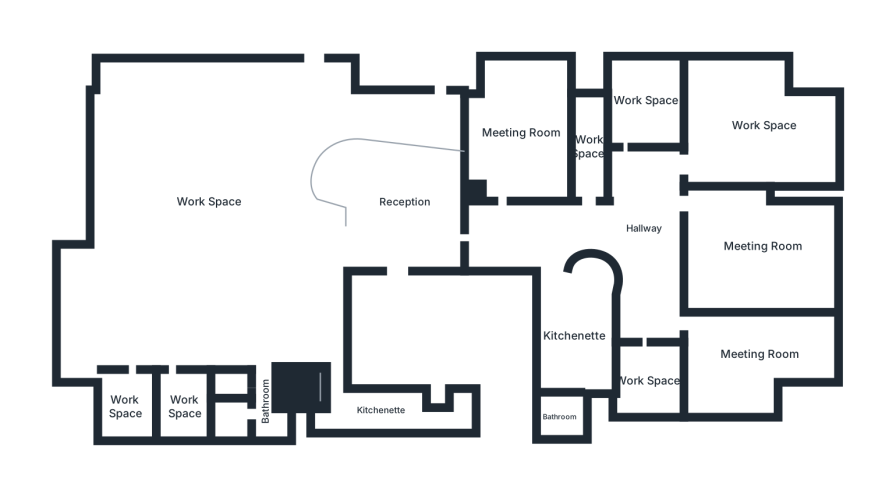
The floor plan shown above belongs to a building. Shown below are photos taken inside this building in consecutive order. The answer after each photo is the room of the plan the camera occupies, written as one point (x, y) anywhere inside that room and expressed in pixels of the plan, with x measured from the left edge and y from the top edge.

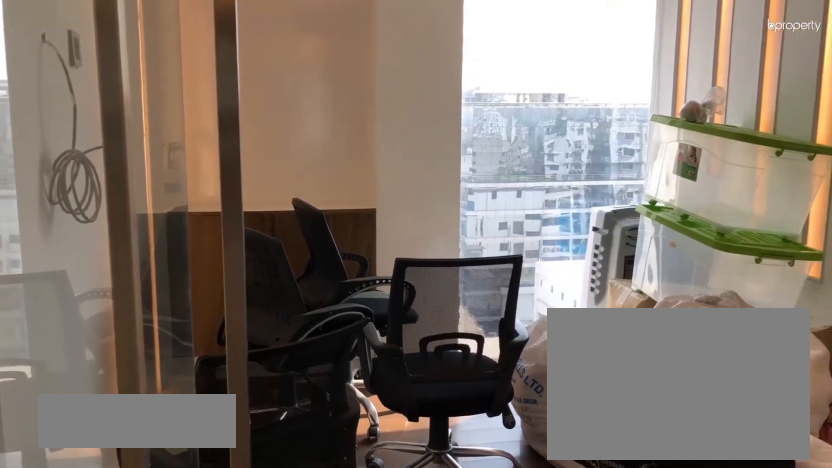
(647, 101)
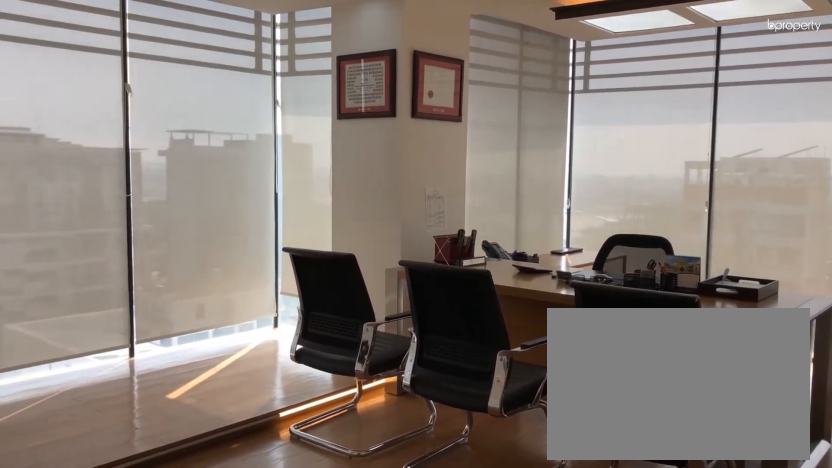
(765, 126)
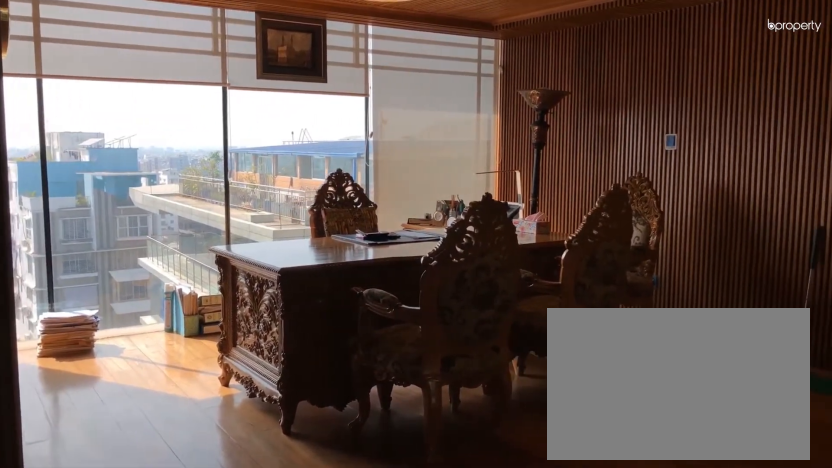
(762, 247)
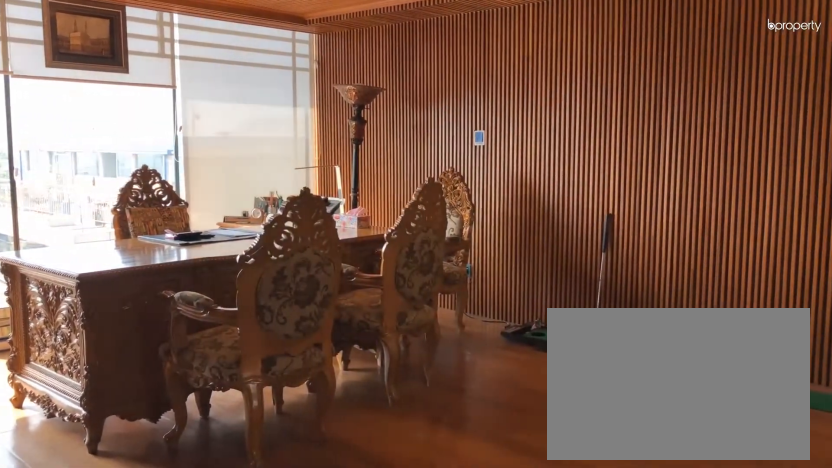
(762, 247)
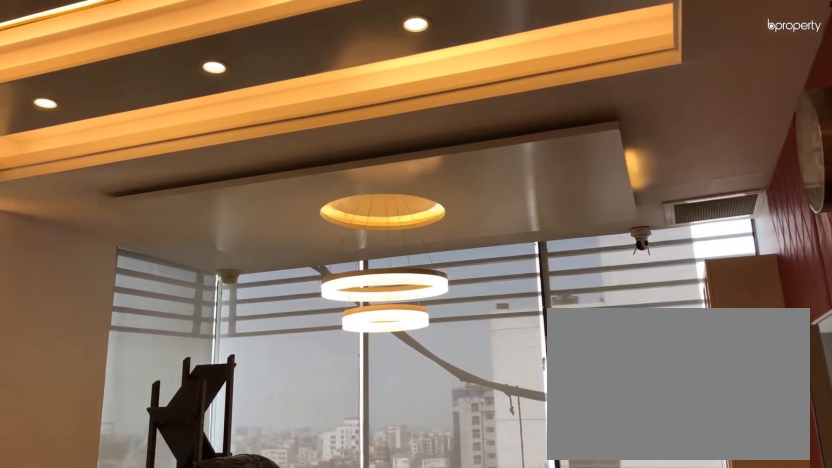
(759, 356)
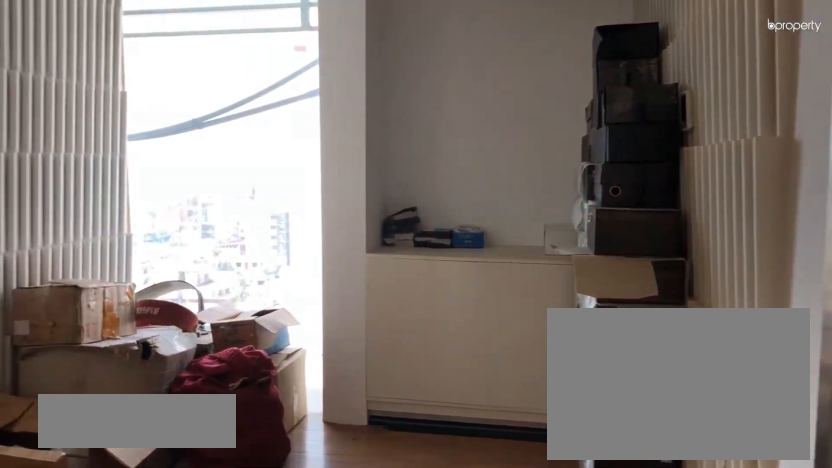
(646, 380)
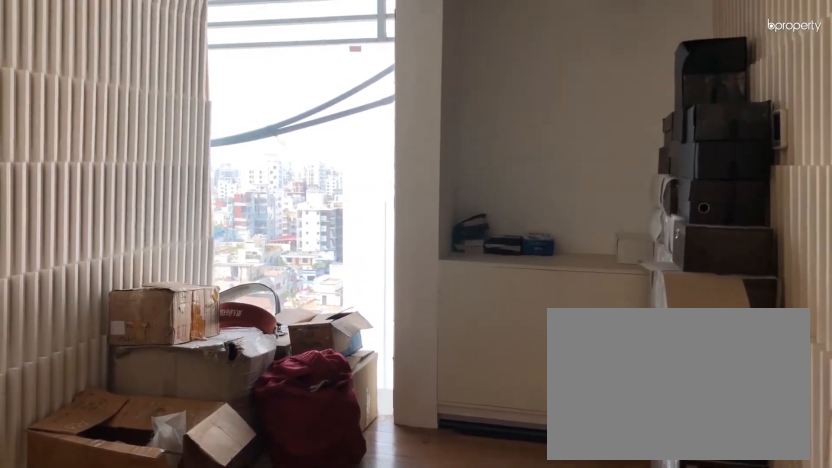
(646, 380)
